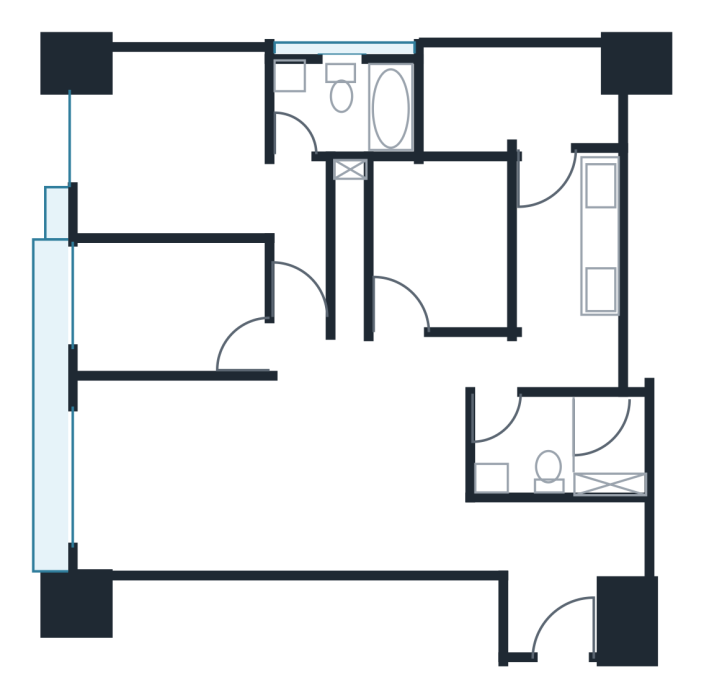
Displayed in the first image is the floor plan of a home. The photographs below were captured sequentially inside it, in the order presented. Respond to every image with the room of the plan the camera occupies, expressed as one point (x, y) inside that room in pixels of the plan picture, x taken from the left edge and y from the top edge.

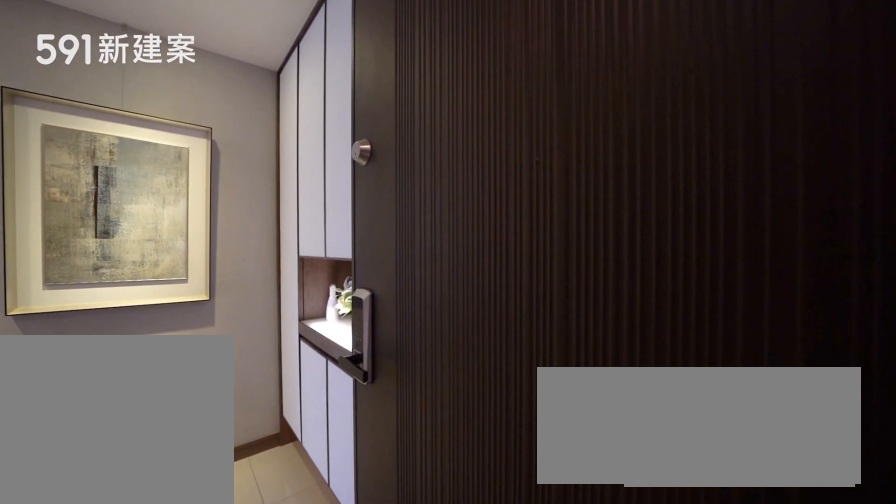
(555, 618)
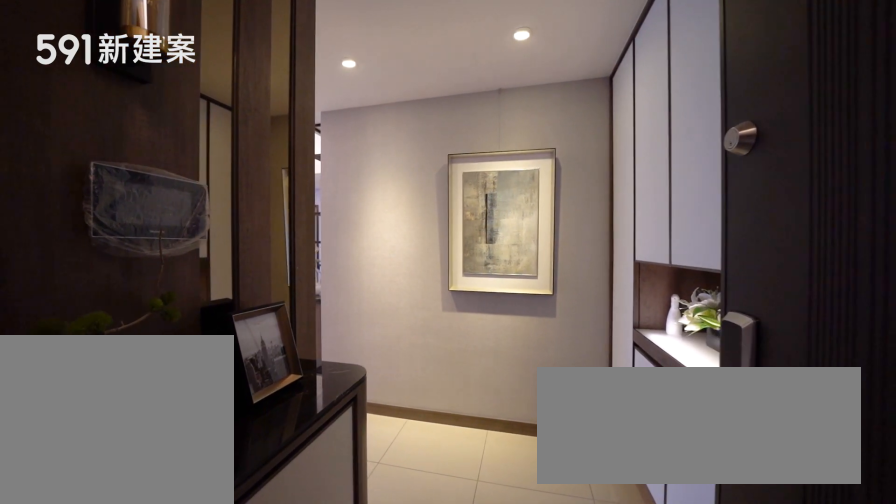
(555, 618)
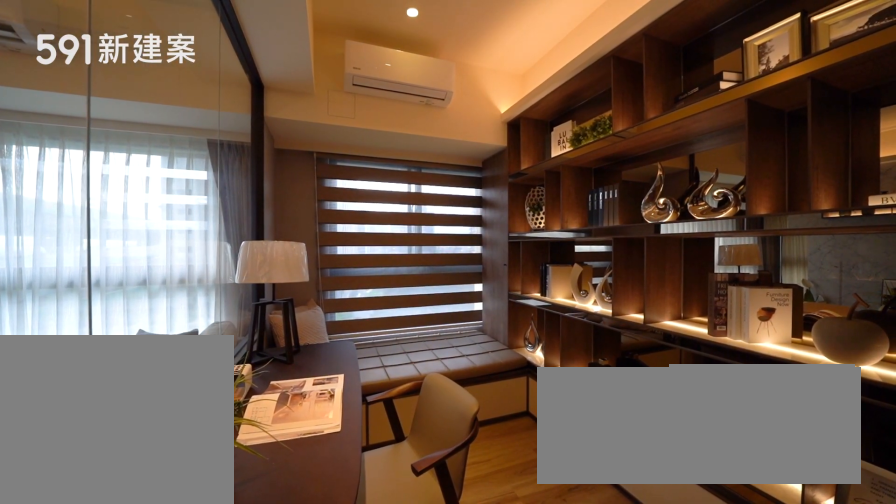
(165, 303)
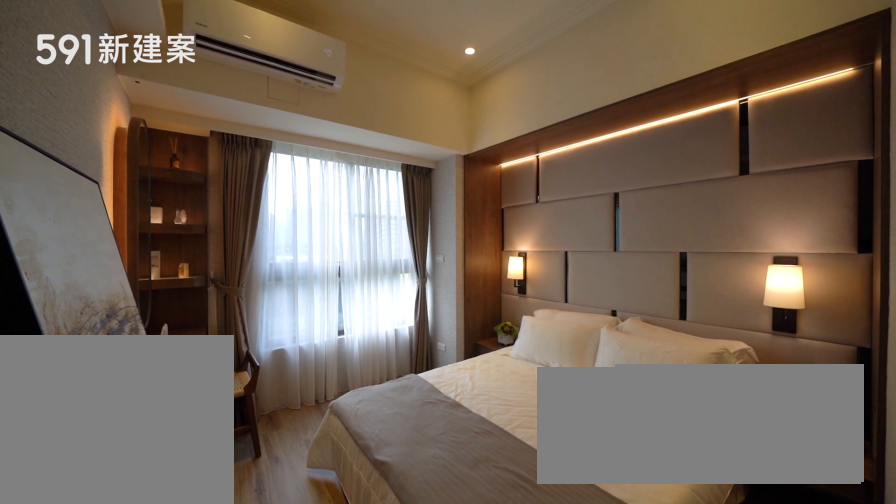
(210, 170)
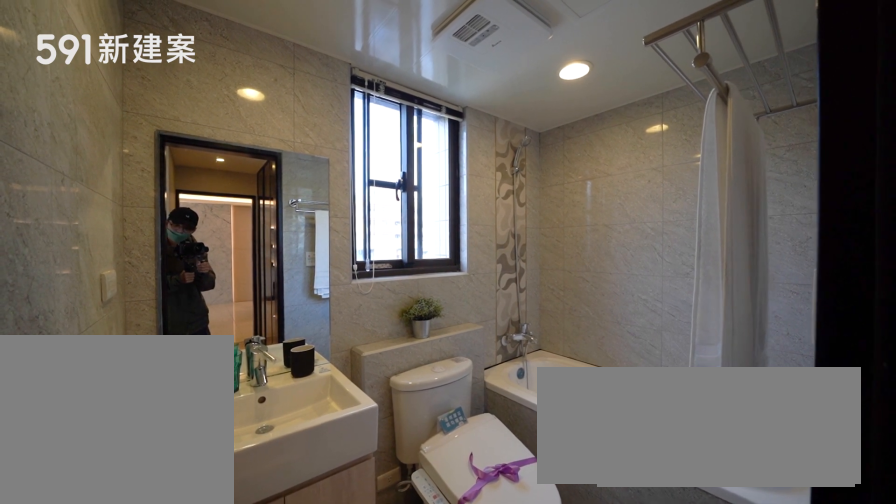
(351, 100)
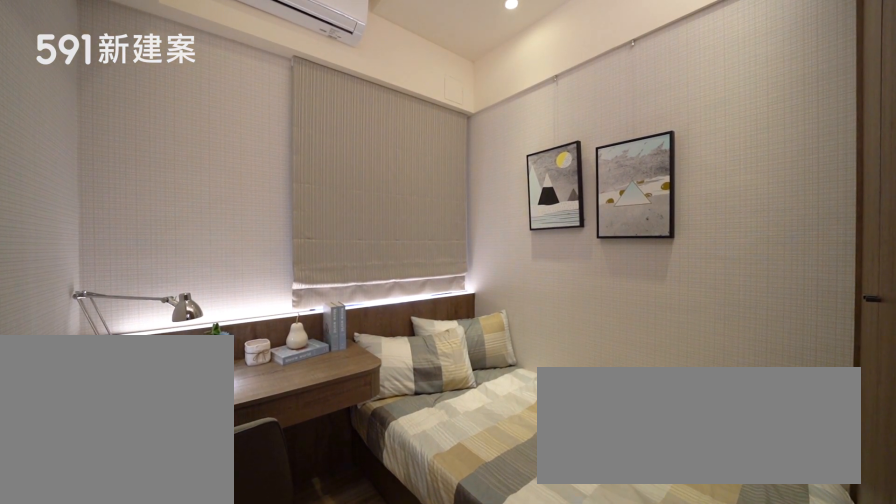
(445, 244)
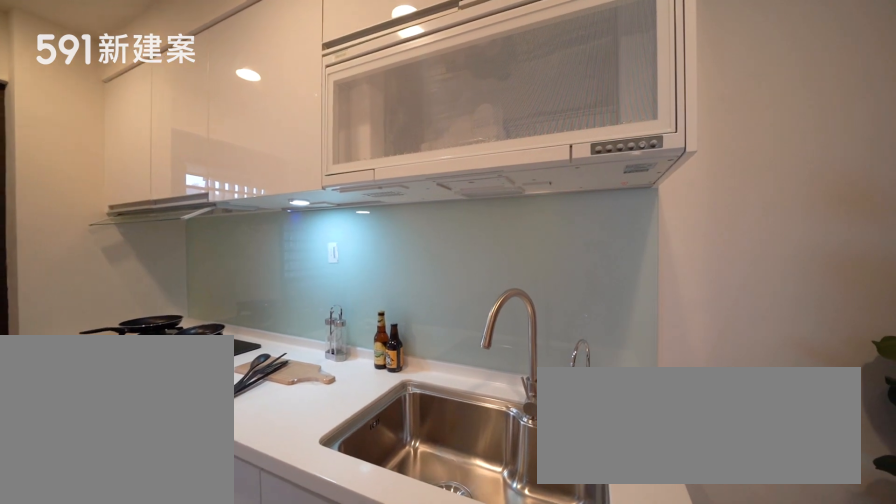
(573, 276)
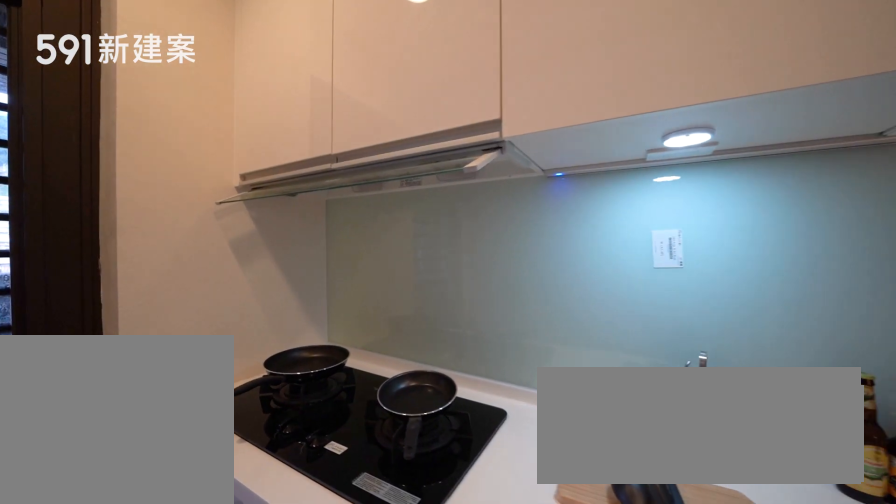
(573, 276)
